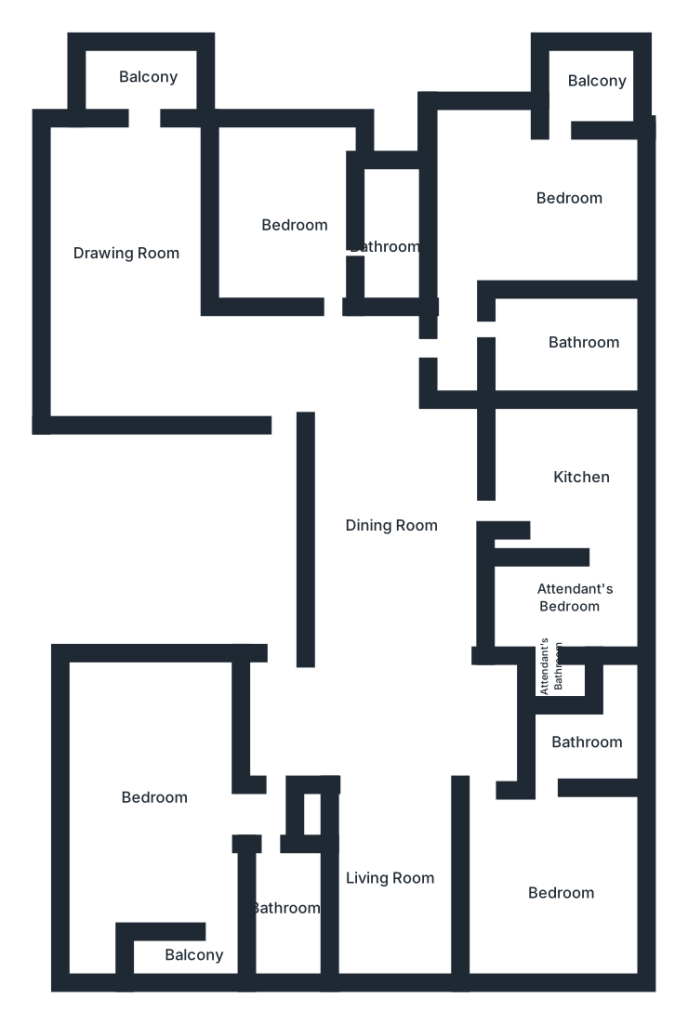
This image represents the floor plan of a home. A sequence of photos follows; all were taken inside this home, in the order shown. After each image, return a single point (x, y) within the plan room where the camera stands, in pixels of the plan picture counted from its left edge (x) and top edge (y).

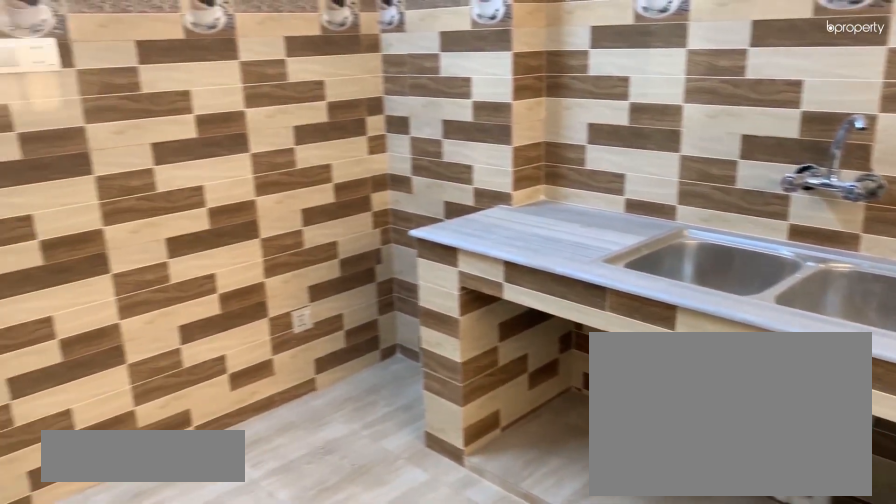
(537, 503)
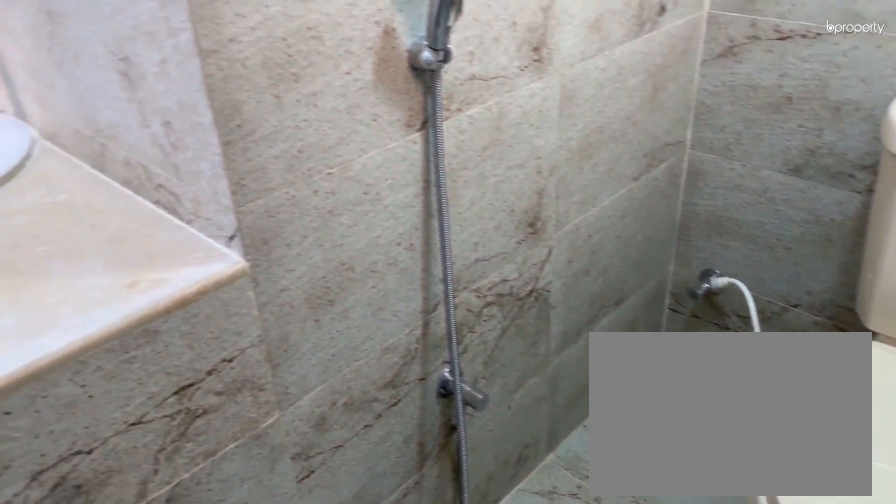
(585, 742)
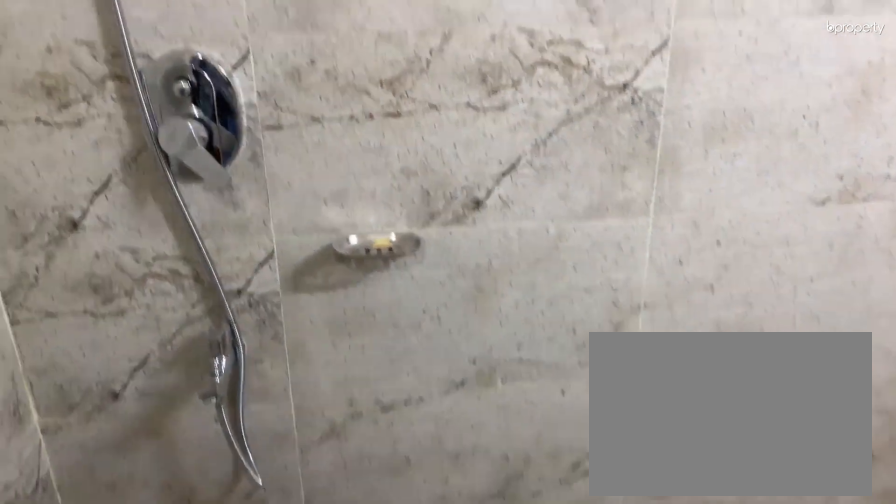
(585, 742)
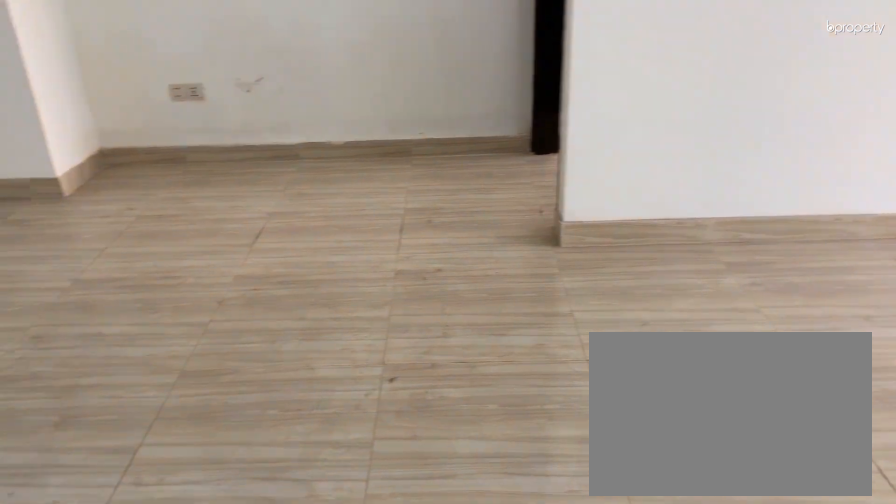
(383, 886)
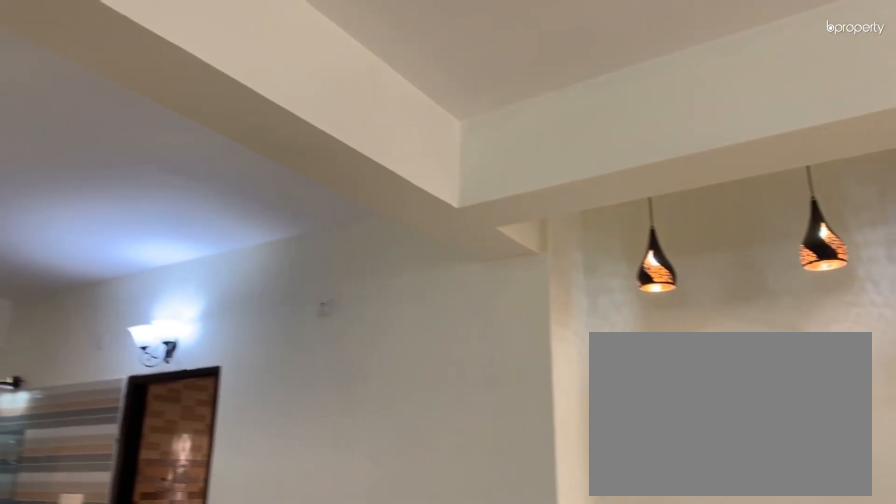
(383, 886)
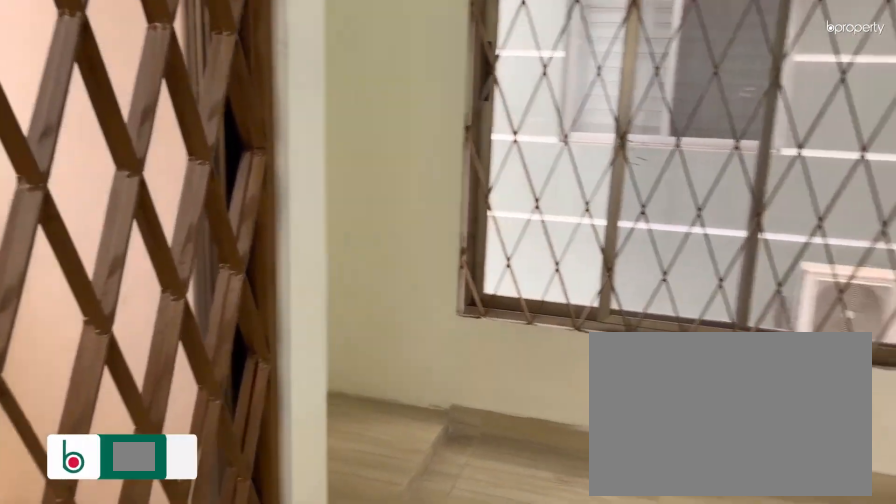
(146, 807)
